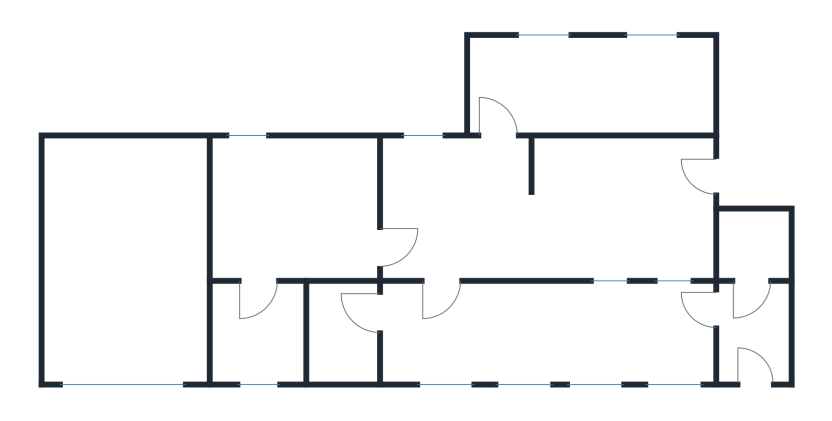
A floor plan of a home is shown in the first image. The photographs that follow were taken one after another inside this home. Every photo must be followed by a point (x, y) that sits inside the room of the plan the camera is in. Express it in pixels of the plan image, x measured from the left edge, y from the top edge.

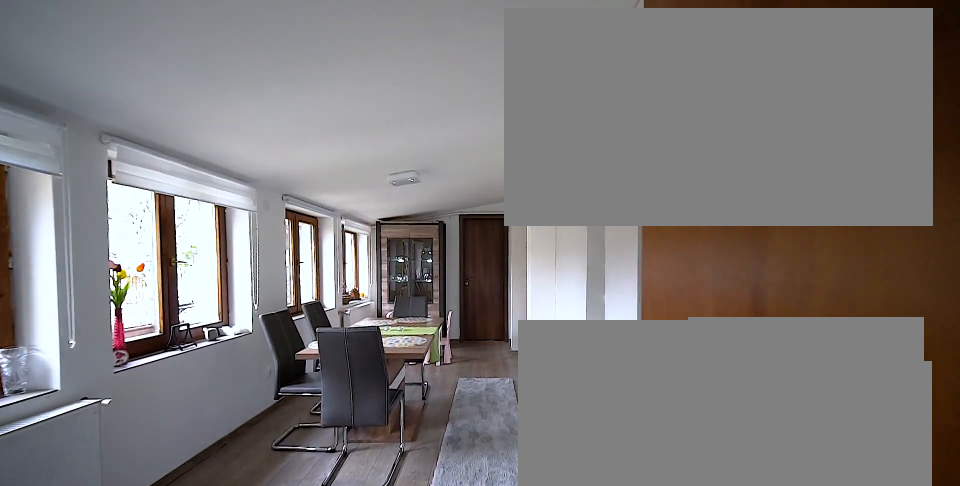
(541, 337)
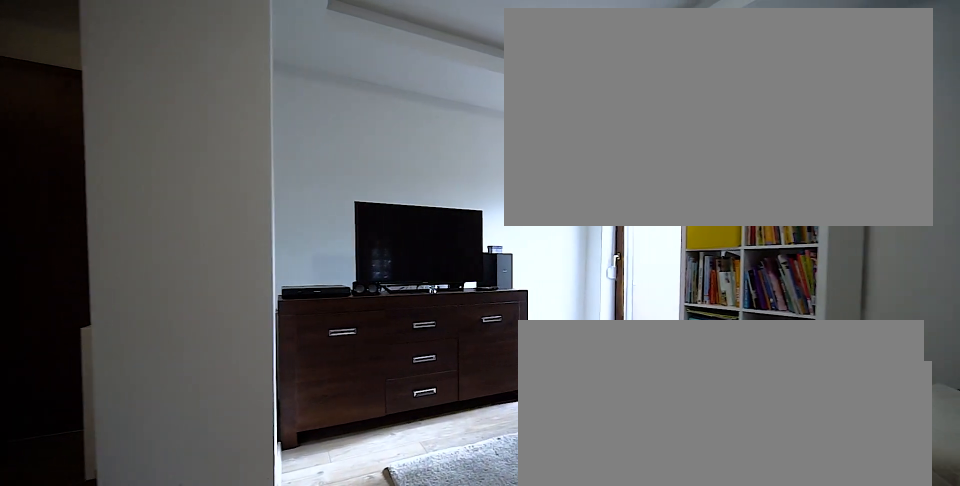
(541, 230)
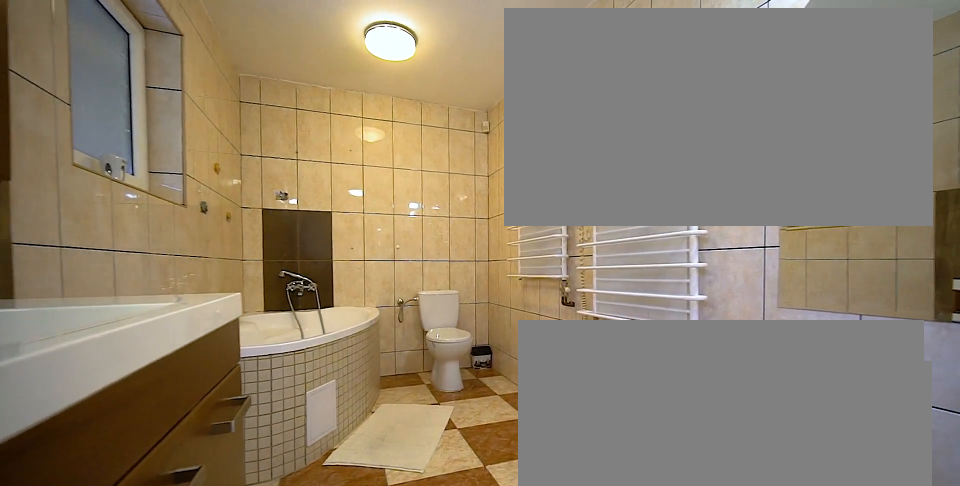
(593, 86)
